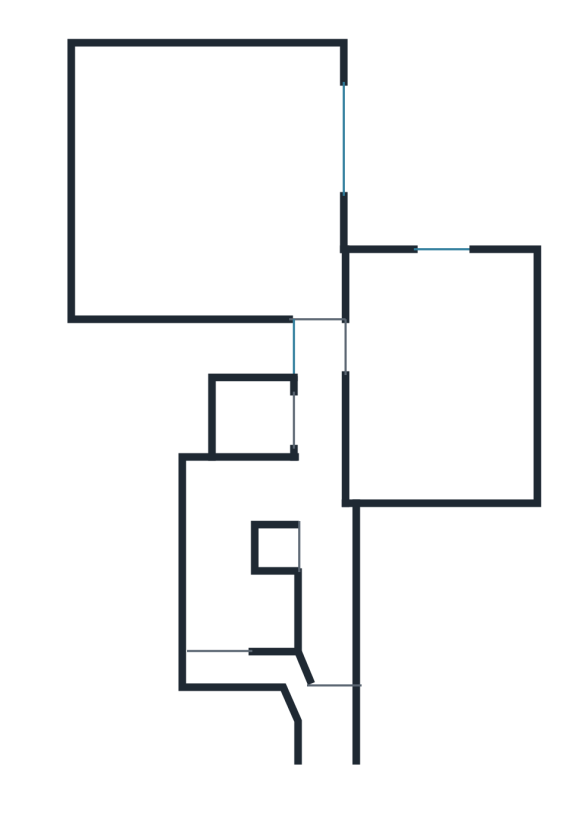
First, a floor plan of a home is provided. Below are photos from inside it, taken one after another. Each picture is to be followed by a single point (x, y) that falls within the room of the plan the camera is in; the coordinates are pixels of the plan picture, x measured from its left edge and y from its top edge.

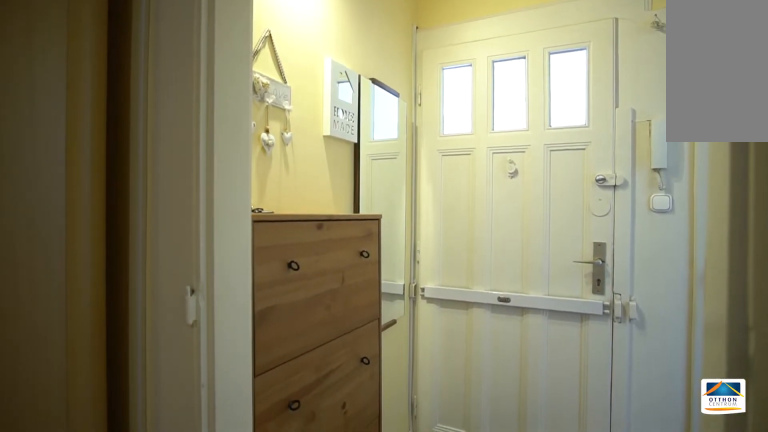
(320, 478)
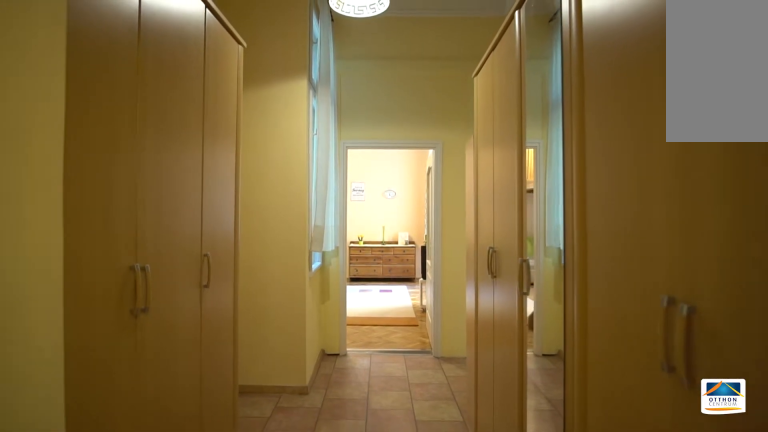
(320, 478)
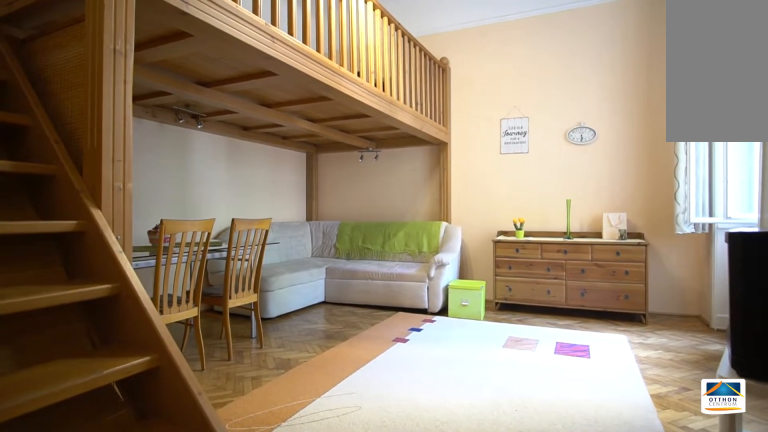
(207, 181)
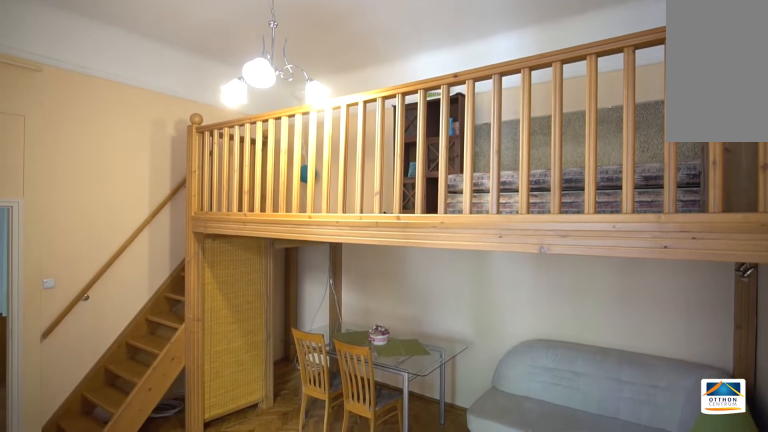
(206, 178)
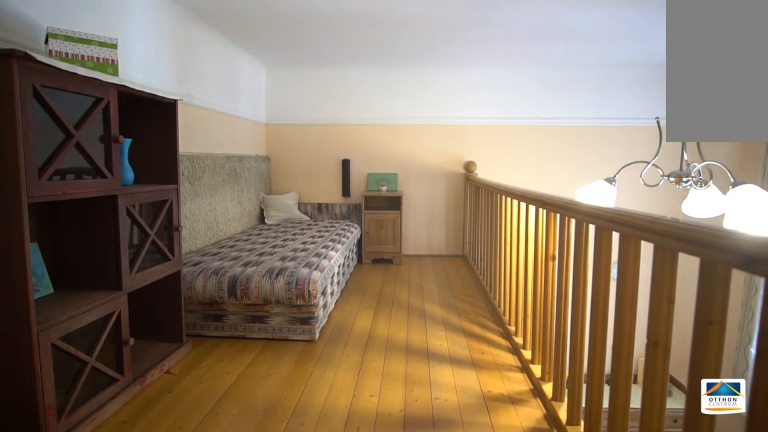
(123, 192)
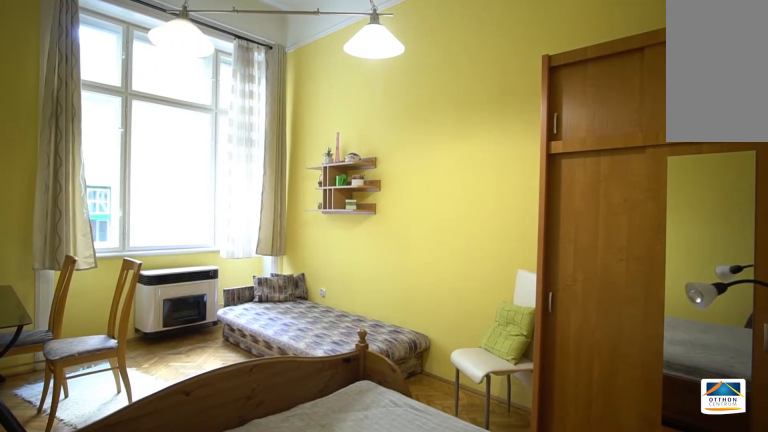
(433, 363)
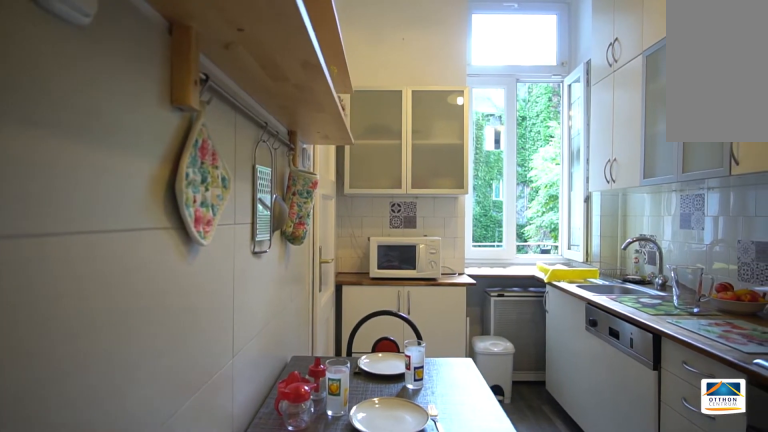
(208, 566)
